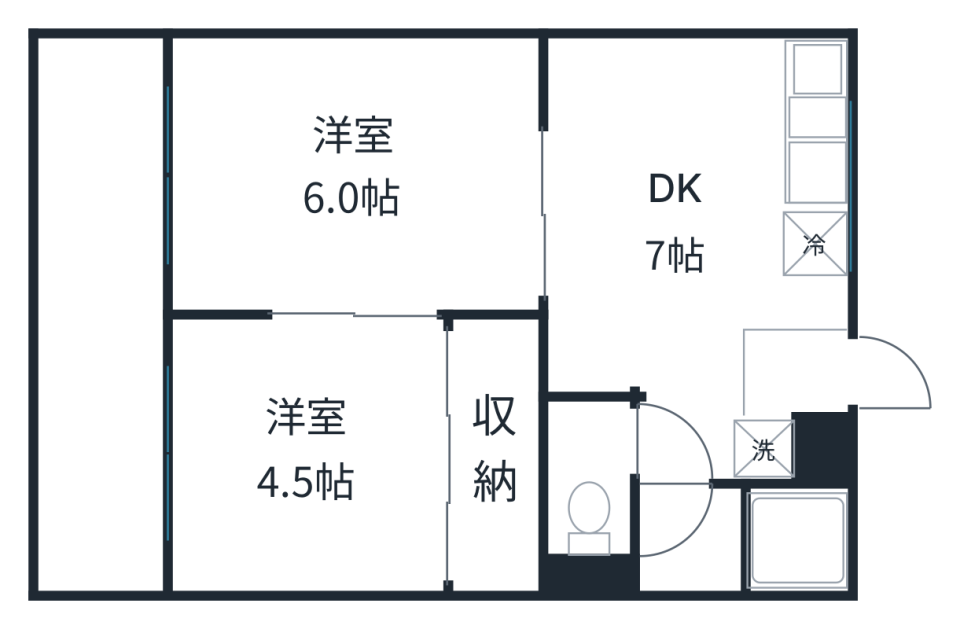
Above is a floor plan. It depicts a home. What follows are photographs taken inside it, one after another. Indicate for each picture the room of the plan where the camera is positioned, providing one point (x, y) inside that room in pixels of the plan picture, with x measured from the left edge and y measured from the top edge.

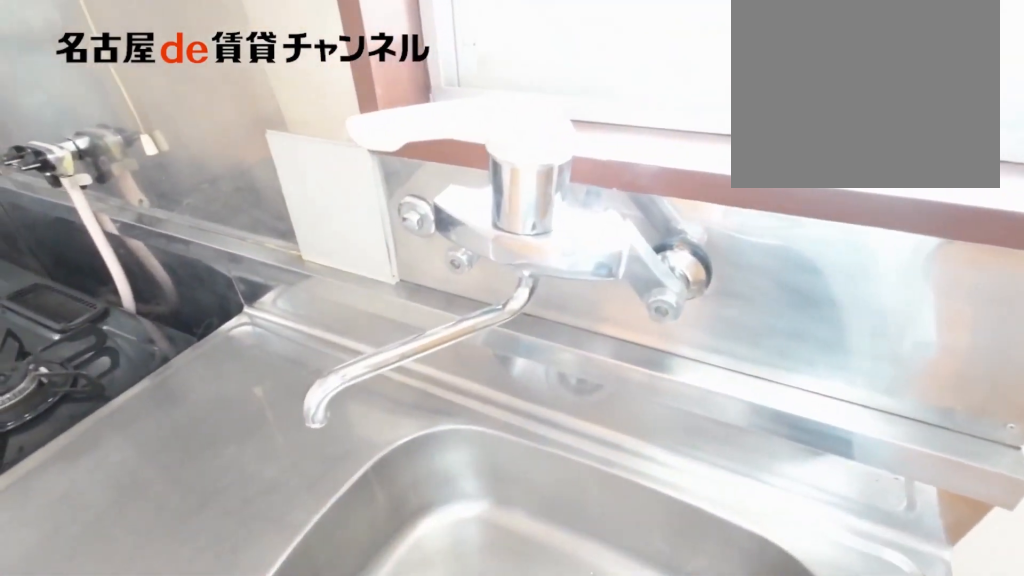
(812, 161)
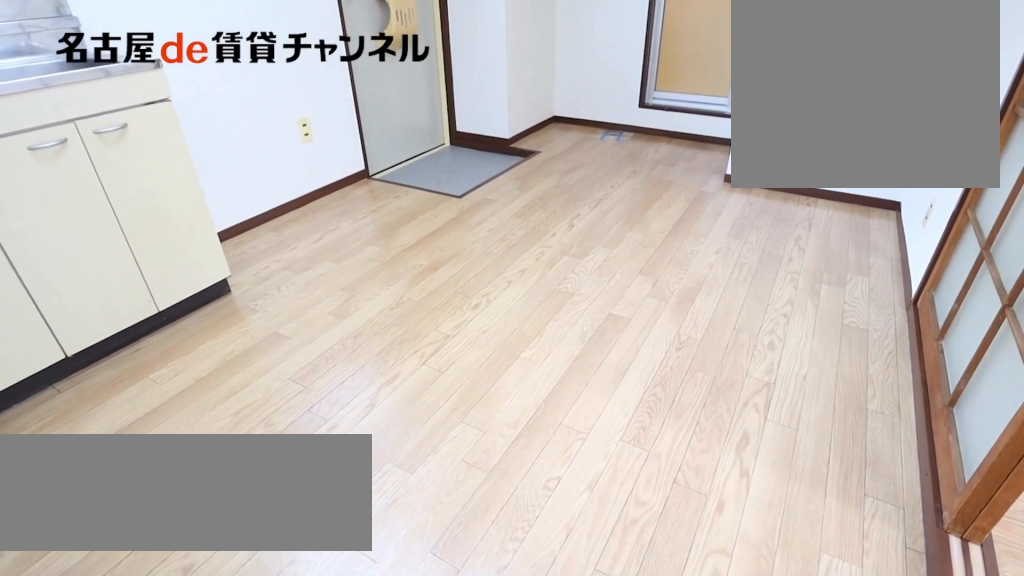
(711, 252)
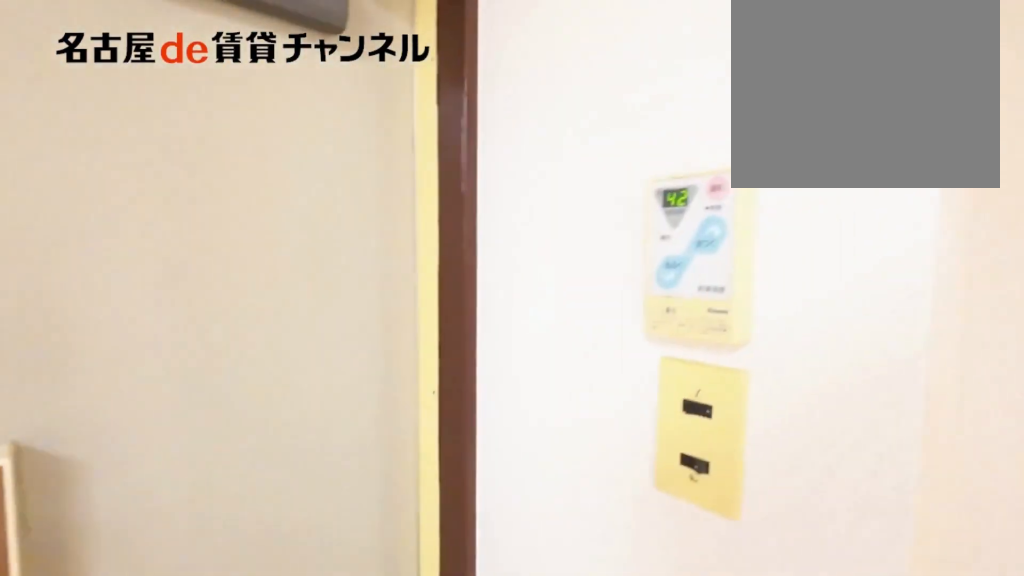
(710, 252)
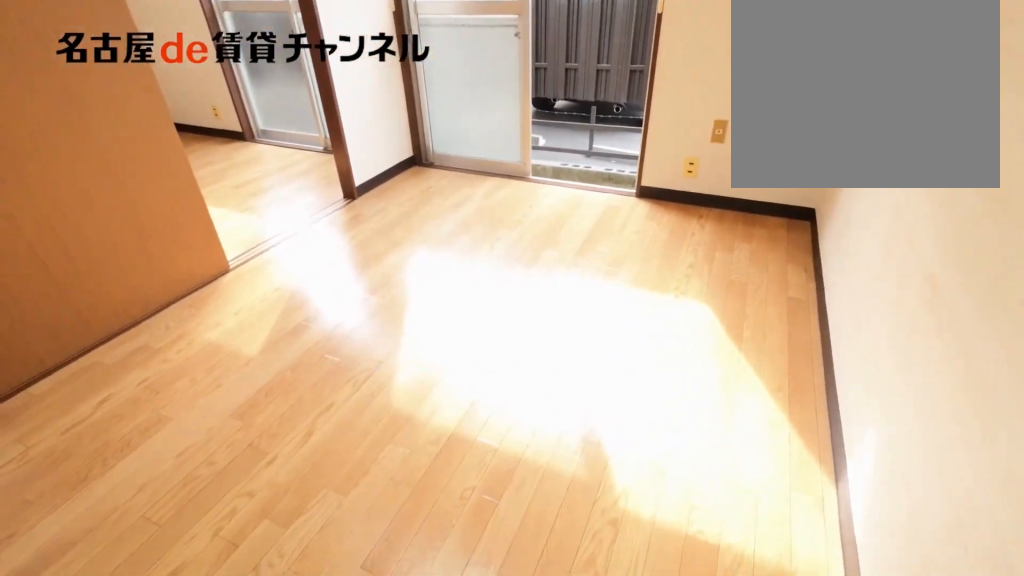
(355, 176)
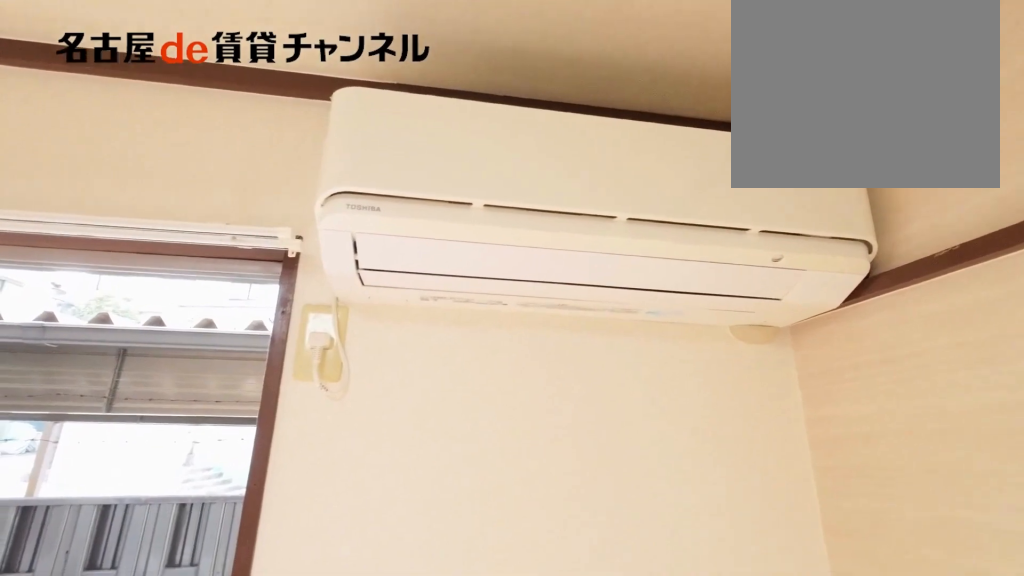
(355, 176)
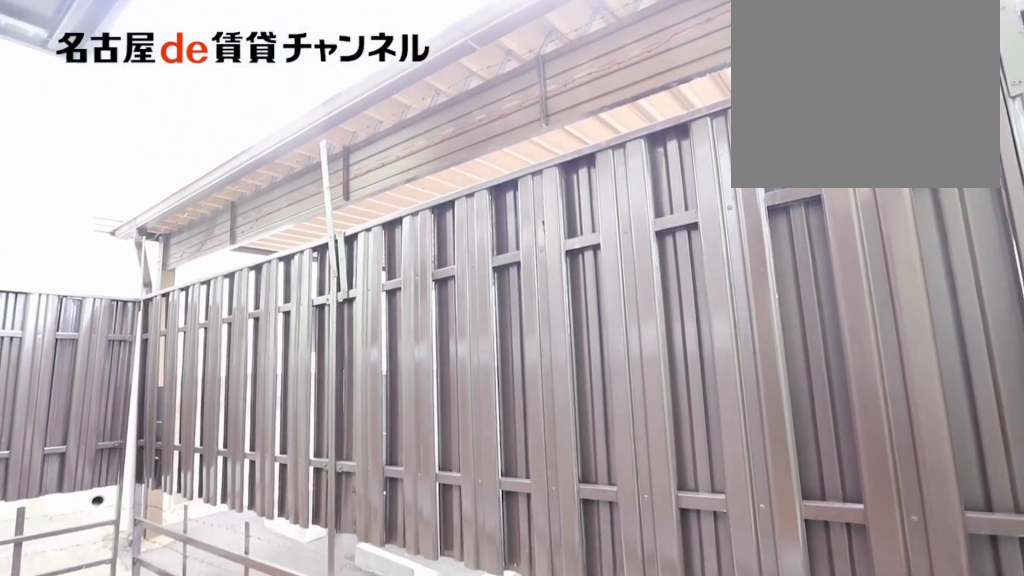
(112, 317)
